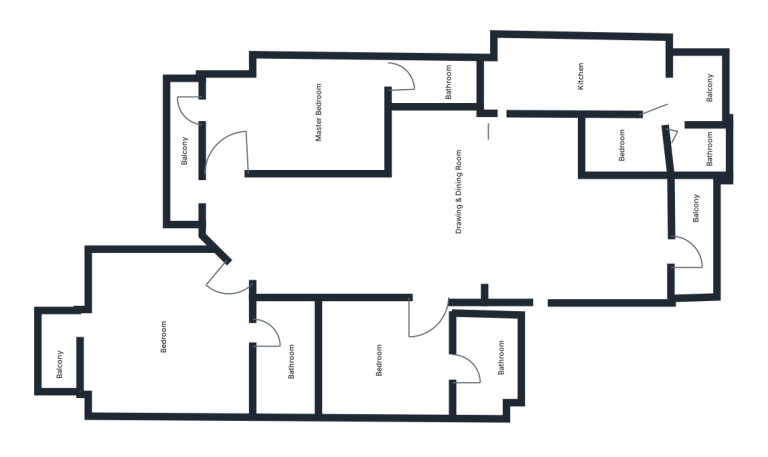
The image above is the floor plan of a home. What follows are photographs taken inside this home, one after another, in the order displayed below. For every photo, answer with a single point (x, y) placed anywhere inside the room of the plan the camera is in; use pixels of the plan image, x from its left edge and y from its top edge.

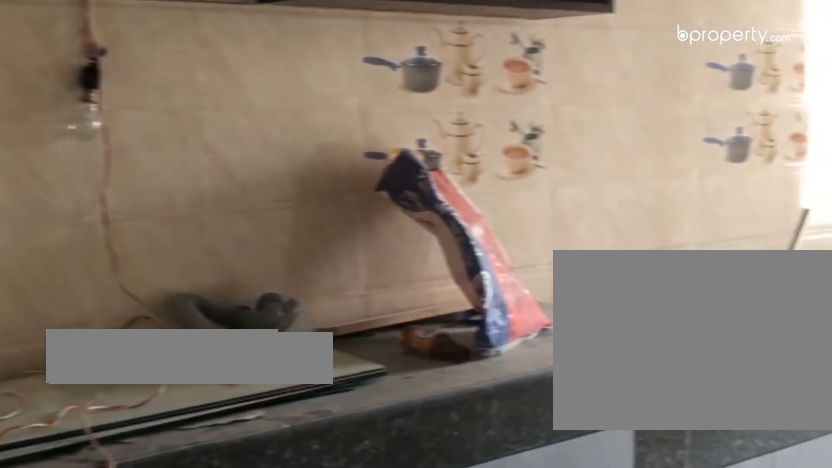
(546, 76)
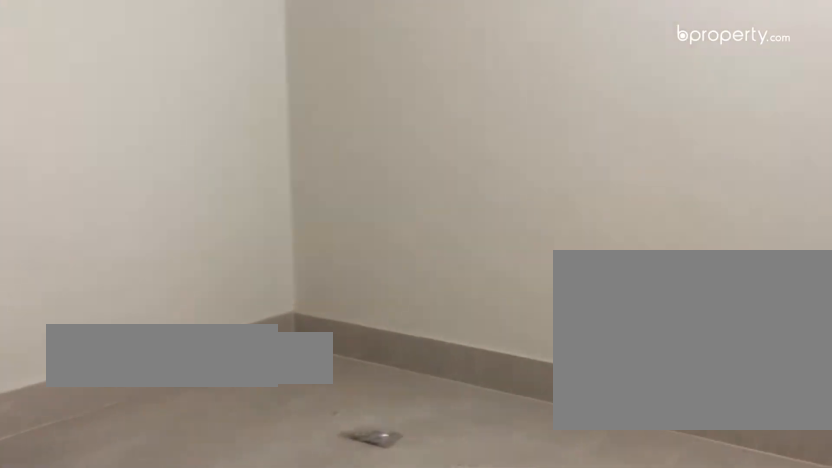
(405, 359)
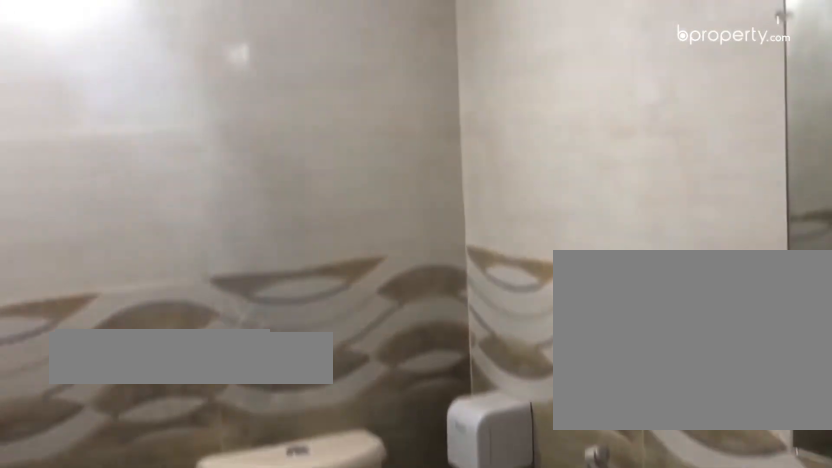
(485, 363)
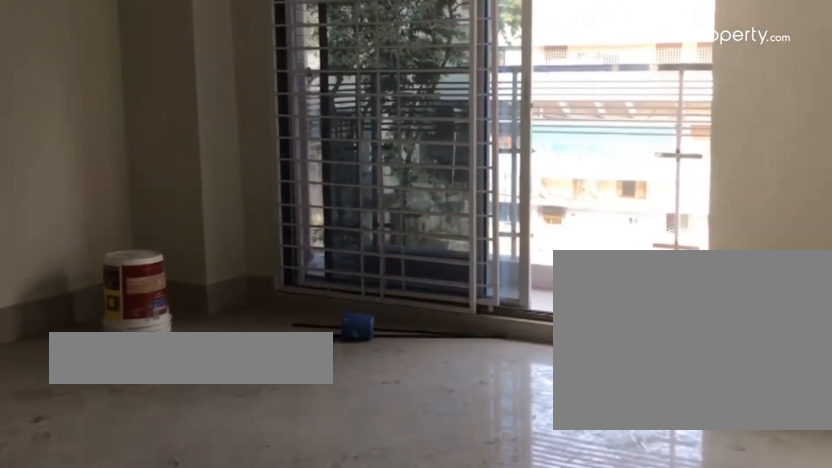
(180, 338)
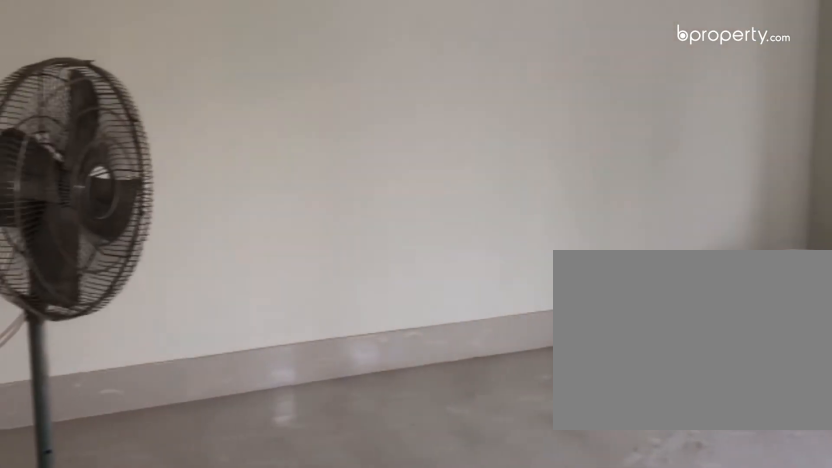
(180, 338)
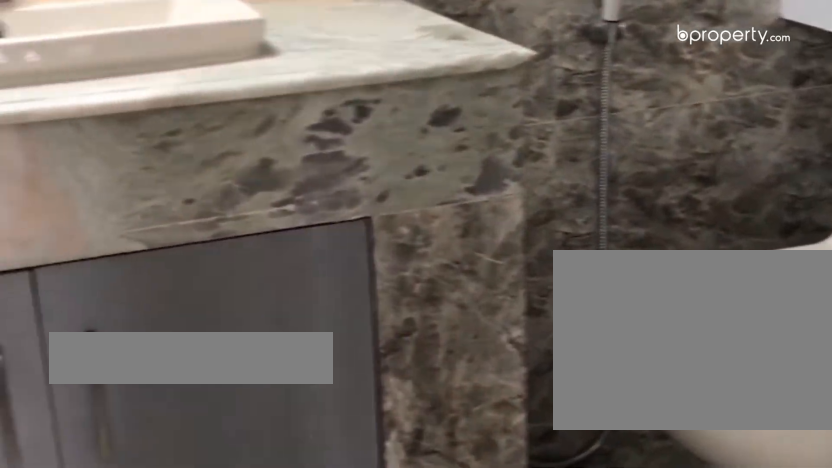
(282, 346)
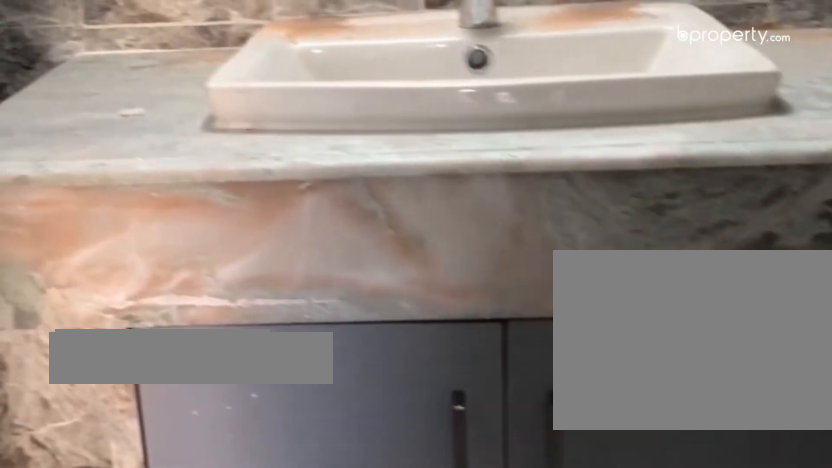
(282, 346)
